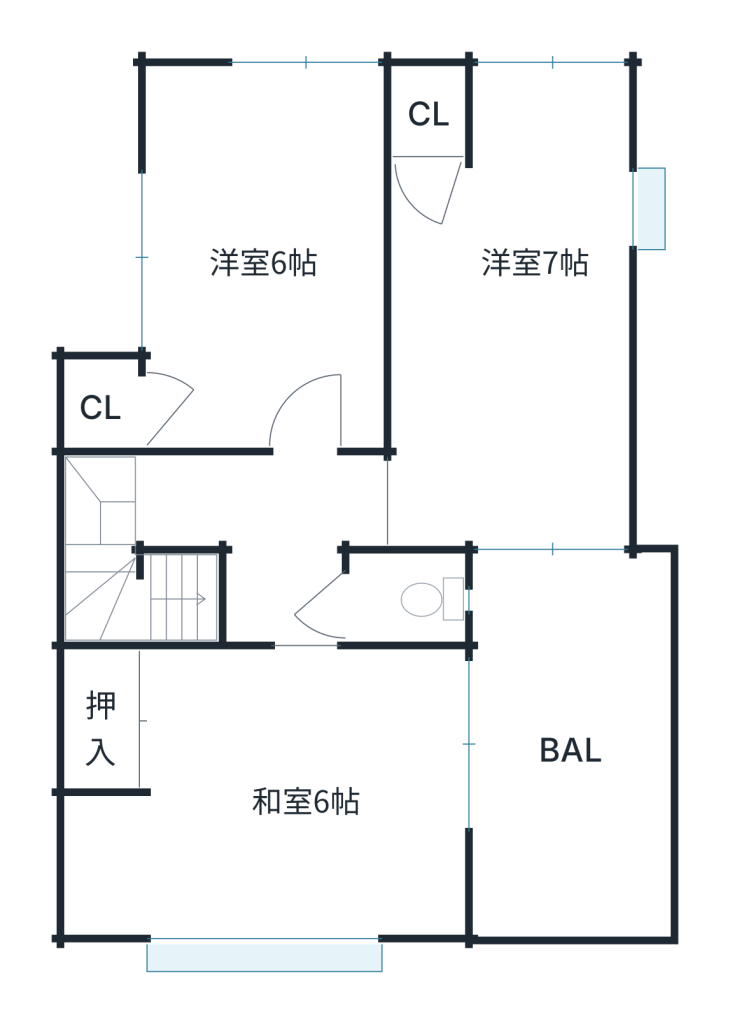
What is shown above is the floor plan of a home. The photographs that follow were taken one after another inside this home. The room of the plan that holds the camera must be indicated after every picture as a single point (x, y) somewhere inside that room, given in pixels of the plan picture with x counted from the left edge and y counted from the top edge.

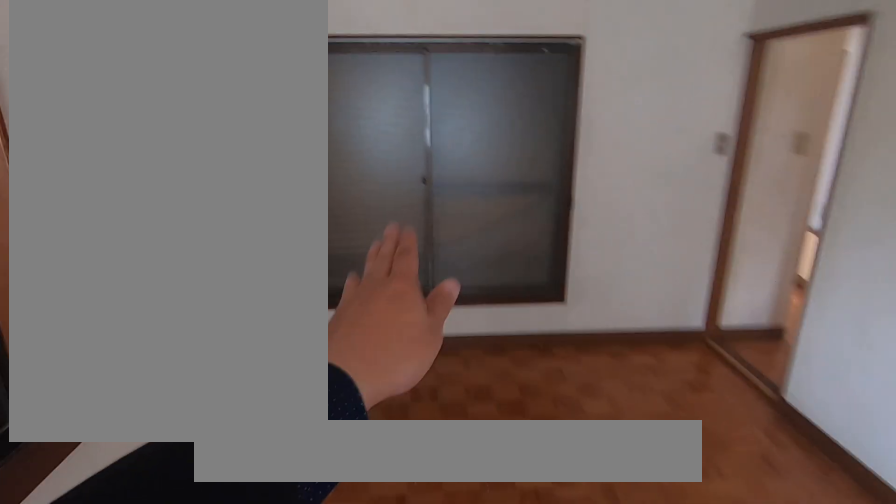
(521, 400)
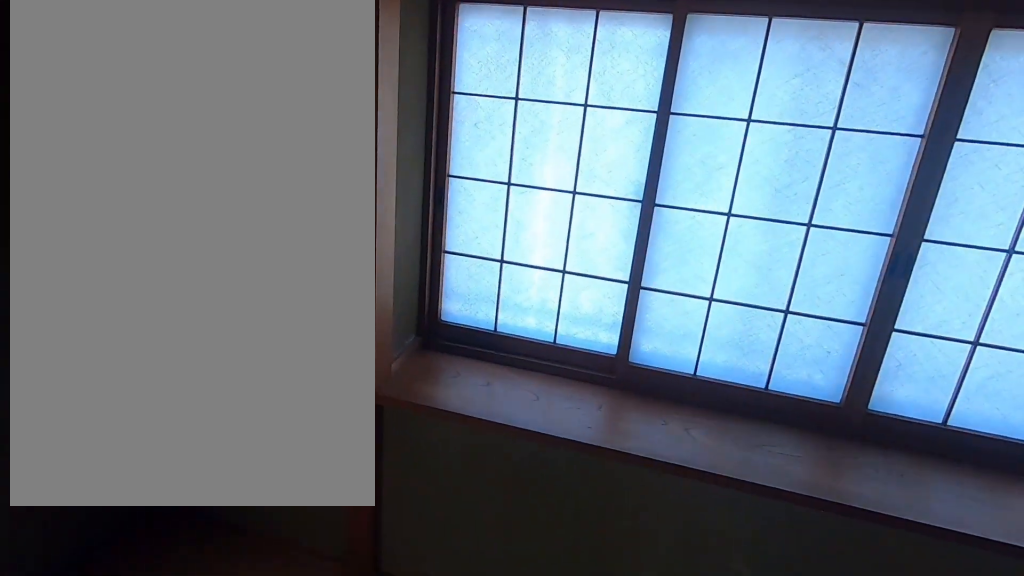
(318, 719)
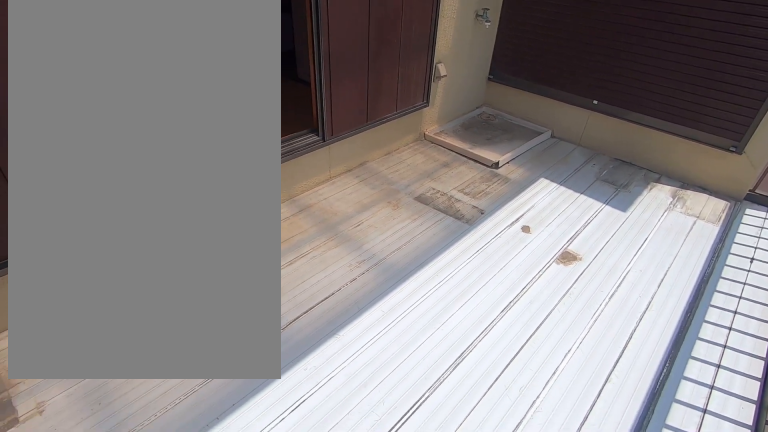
(580, 833)
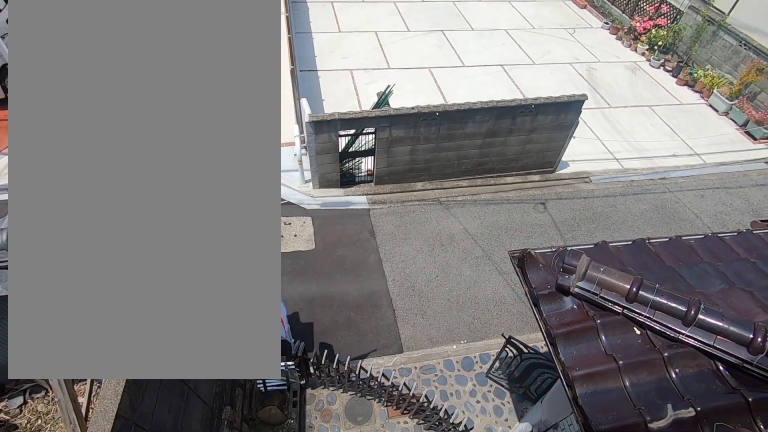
(580, 838)
